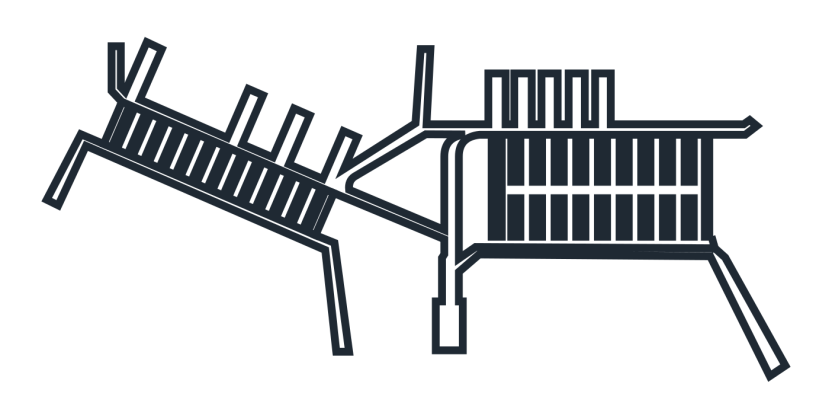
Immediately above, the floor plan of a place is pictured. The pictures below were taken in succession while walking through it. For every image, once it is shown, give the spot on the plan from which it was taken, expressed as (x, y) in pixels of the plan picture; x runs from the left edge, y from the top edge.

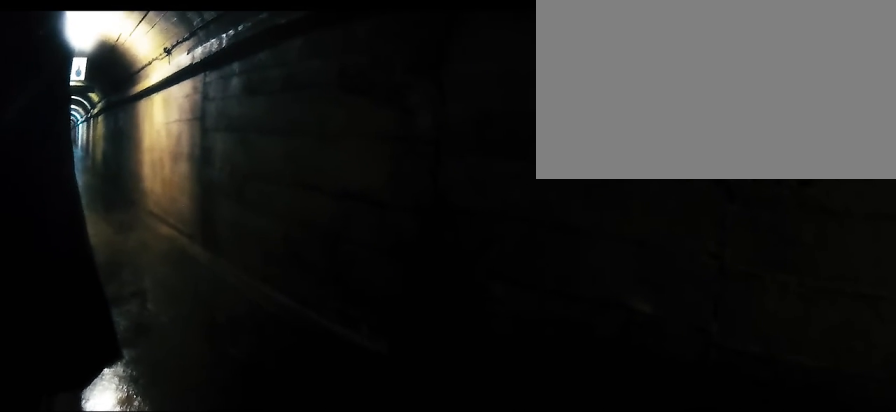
(682, 132)
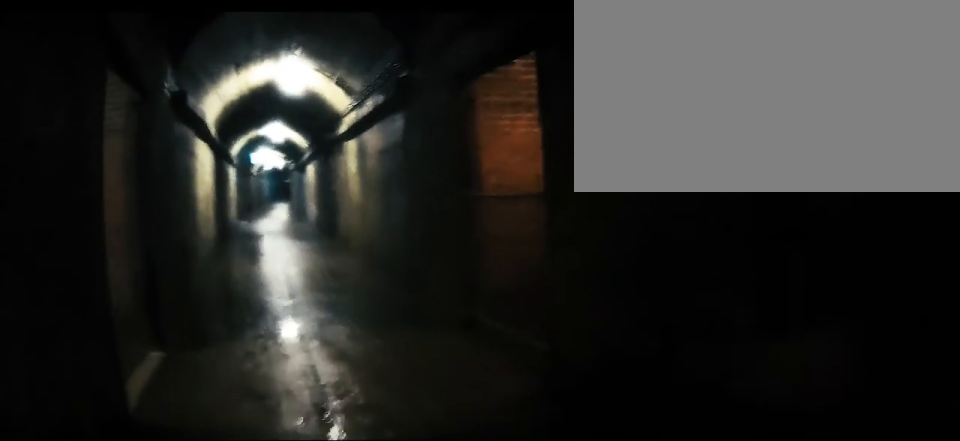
(582, 132)
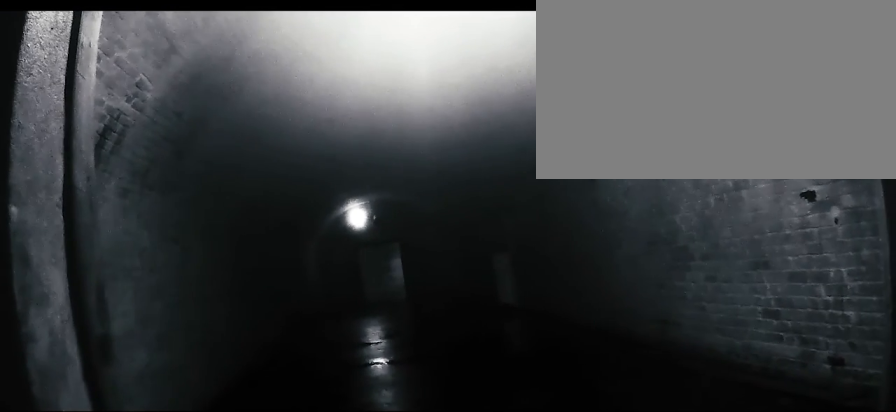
(212, 135)
